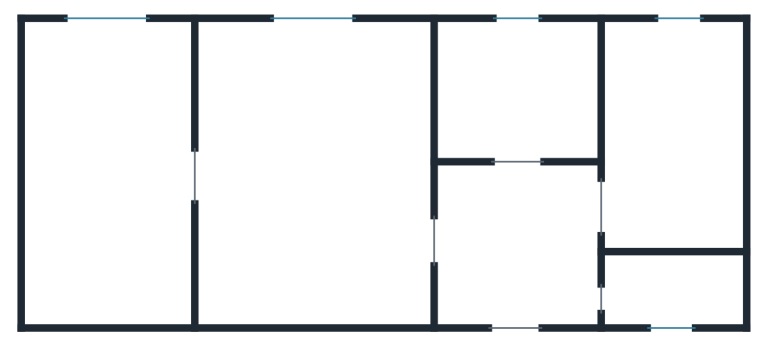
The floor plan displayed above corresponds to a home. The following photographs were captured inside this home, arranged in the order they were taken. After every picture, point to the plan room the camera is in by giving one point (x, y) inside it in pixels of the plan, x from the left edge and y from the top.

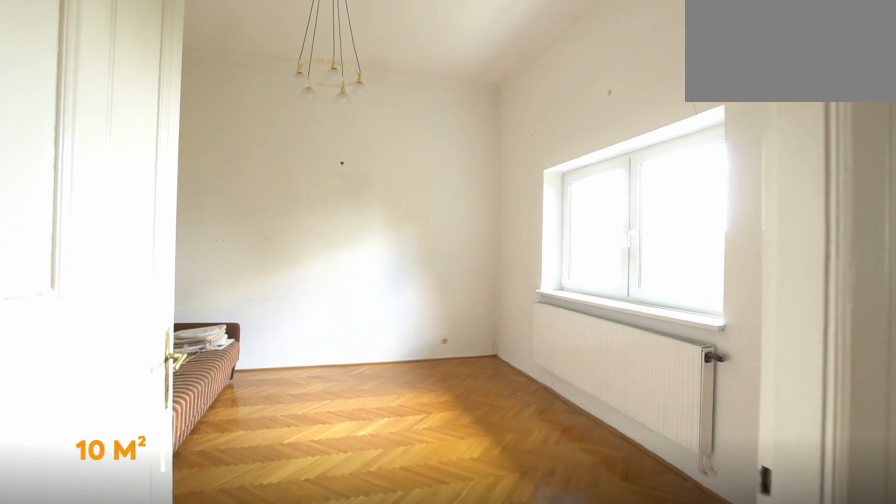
(113, 181)
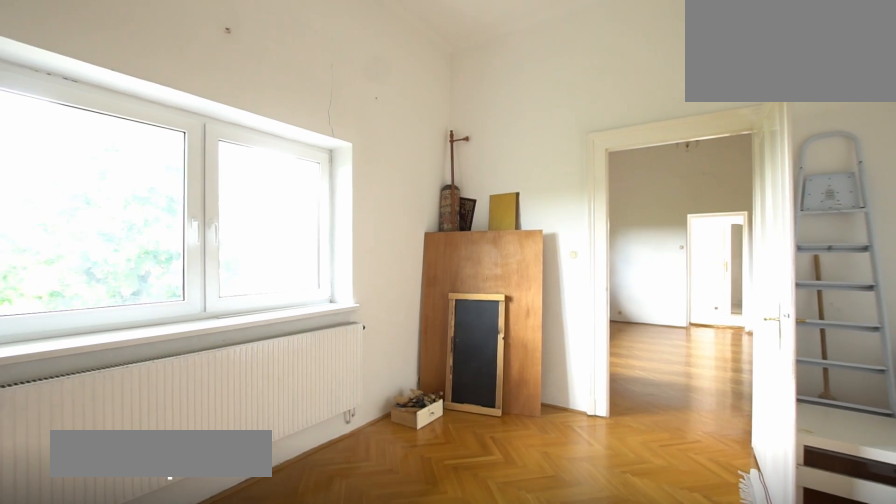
(114, 181)
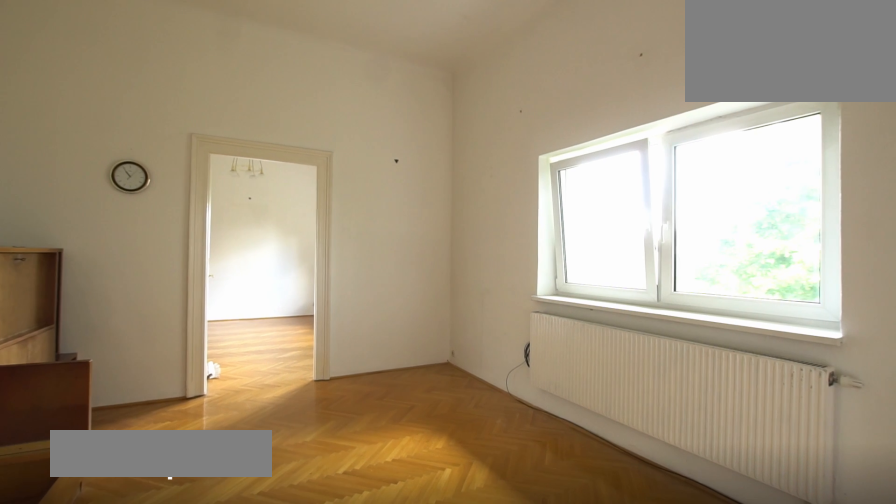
(329, 181)
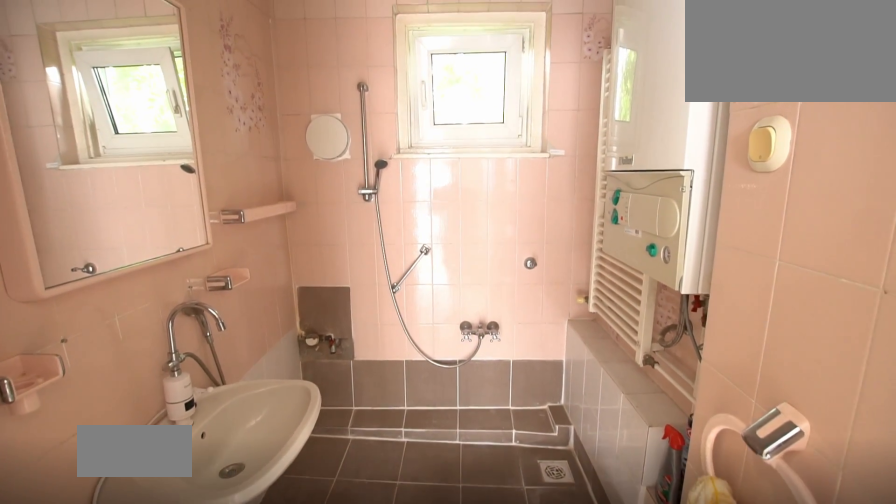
(519, 94)
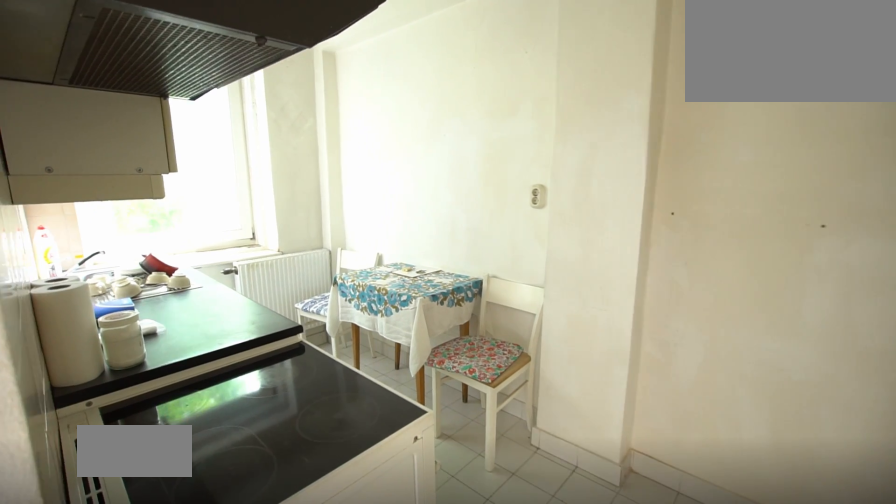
(667, 126)
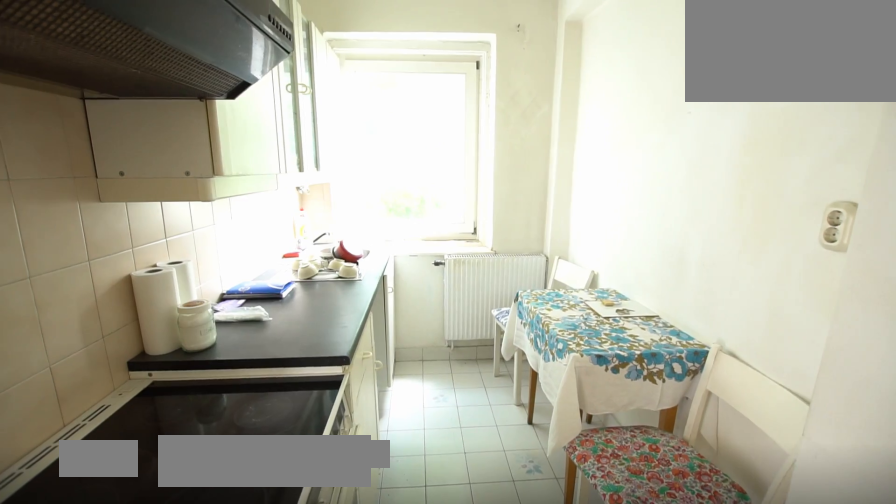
(667, 126)
